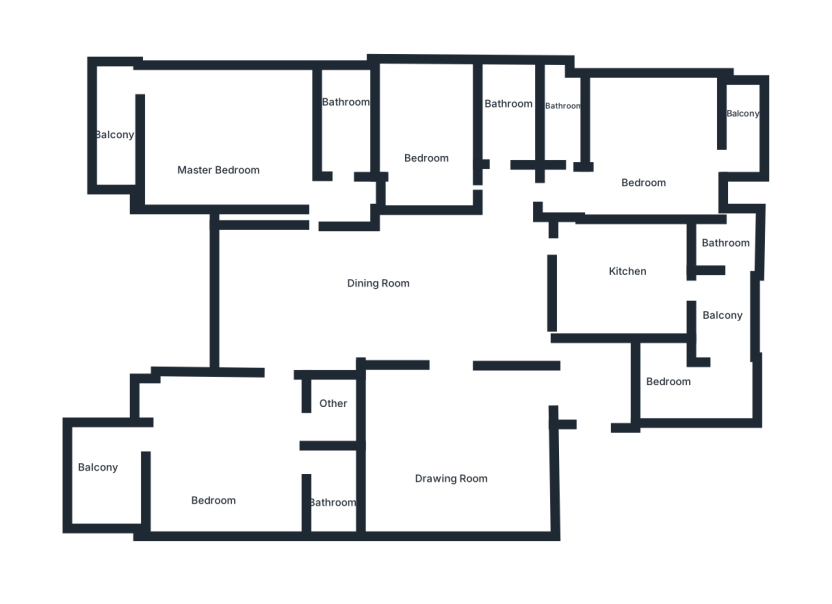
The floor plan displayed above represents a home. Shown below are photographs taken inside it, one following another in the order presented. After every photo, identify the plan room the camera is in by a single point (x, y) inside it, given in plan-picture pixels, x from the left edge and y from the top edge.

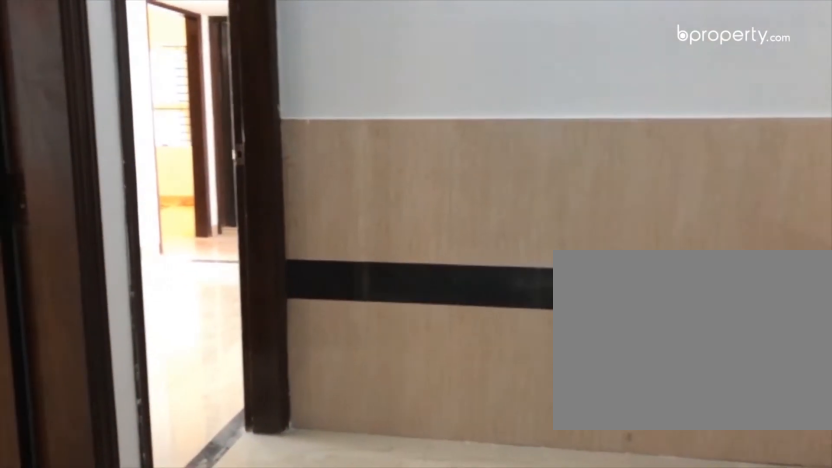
(589, 384)
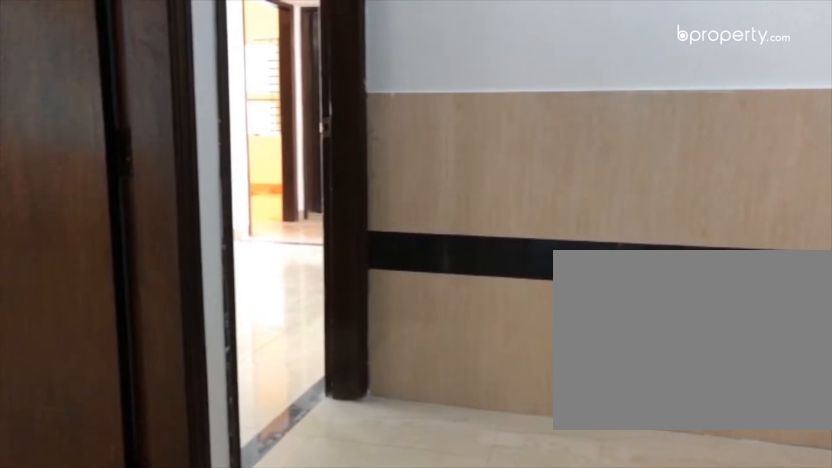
(589, 384)
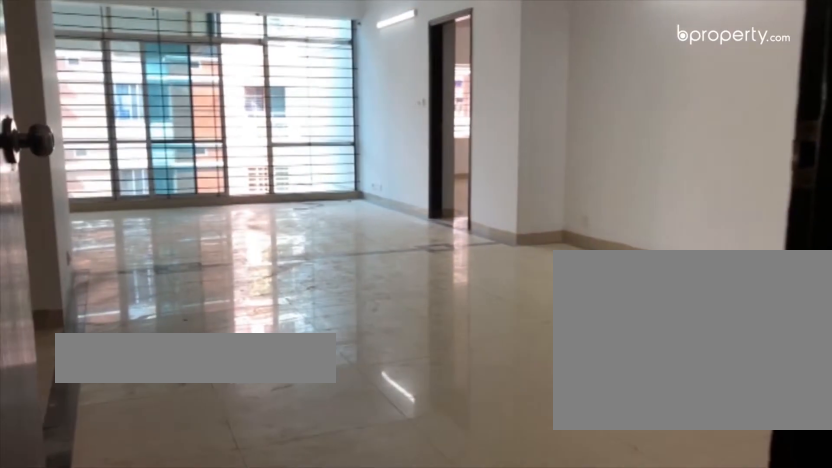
(389, 281)
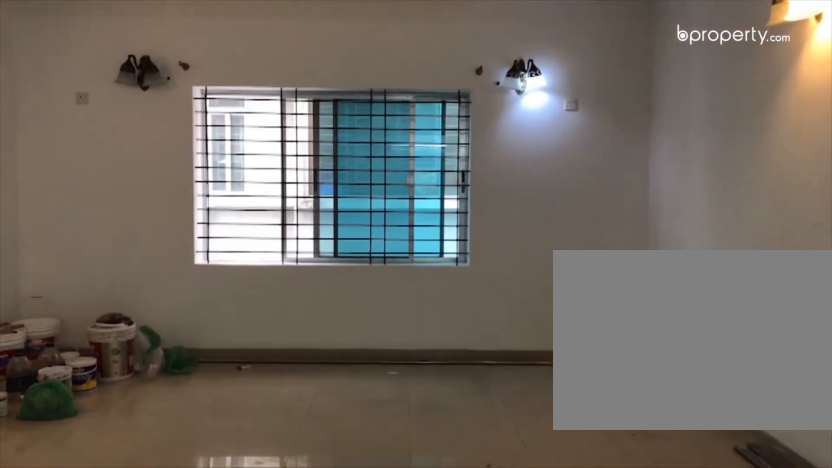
(448, 445)
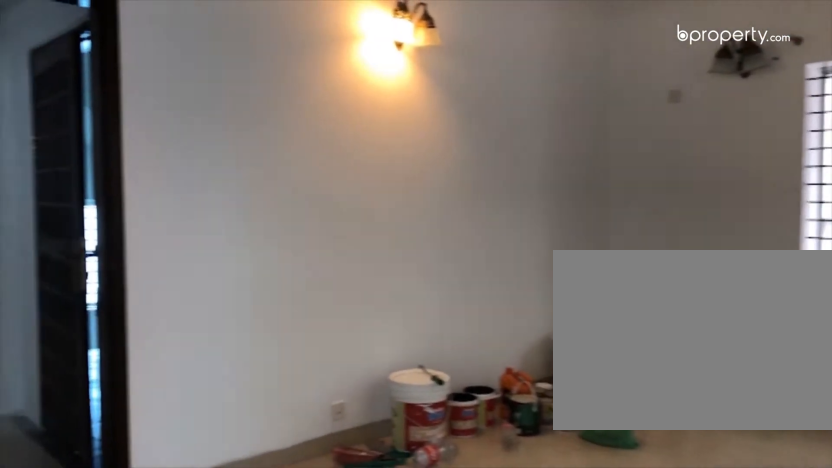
(448, 445)
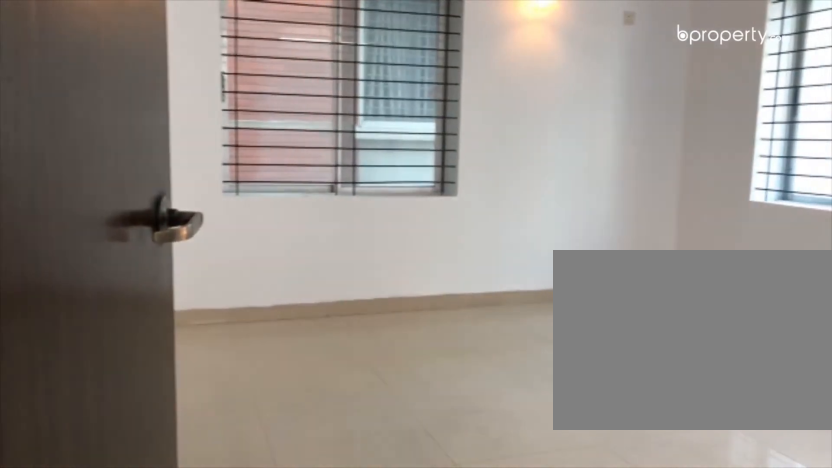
(225, 467)
